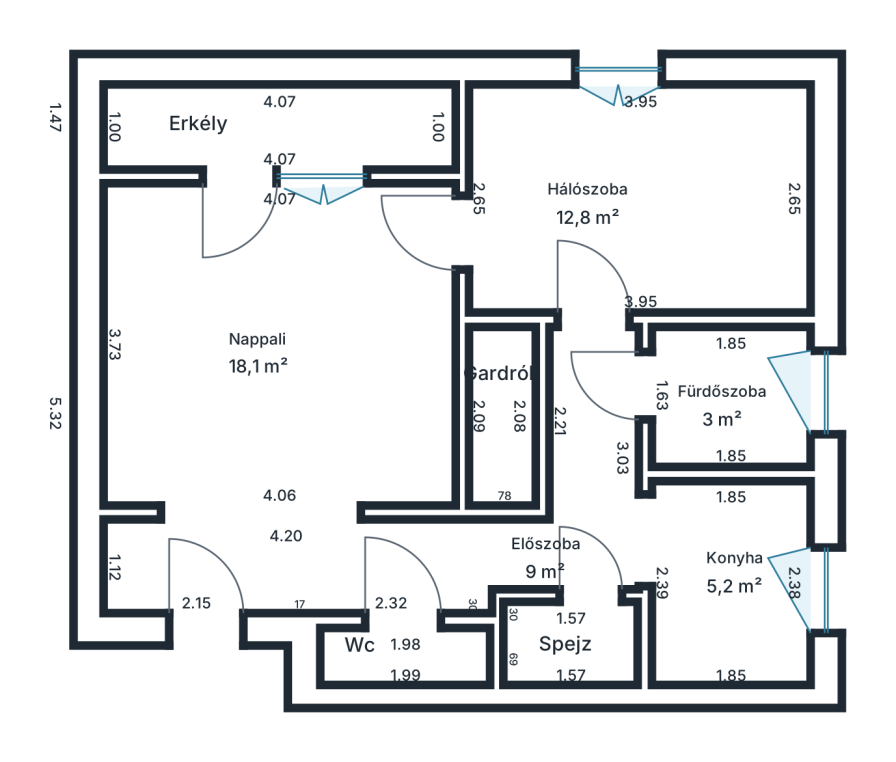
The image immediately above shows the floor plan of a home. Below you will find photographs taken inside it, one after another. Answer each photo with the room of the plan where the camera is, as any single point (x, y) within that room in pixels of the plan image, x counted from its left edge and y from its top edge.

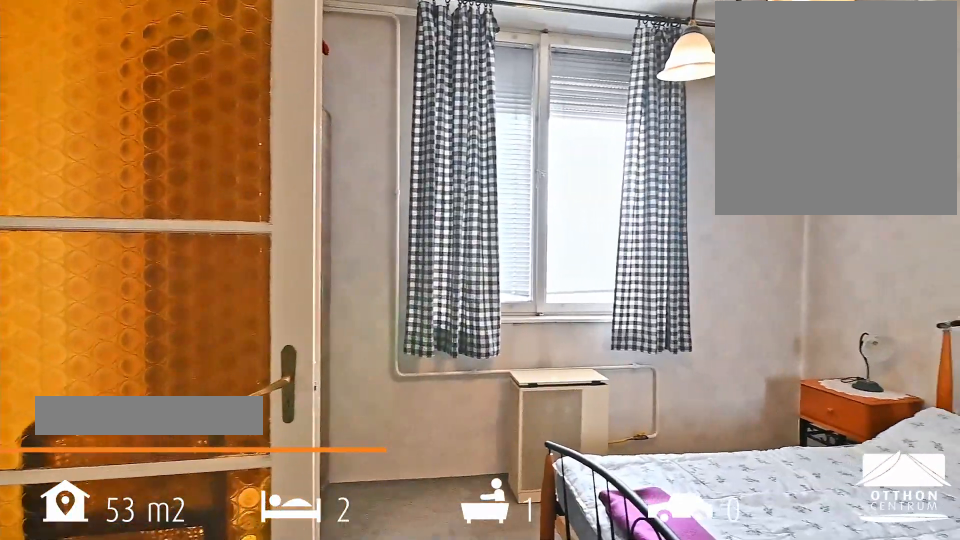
(638, 203)
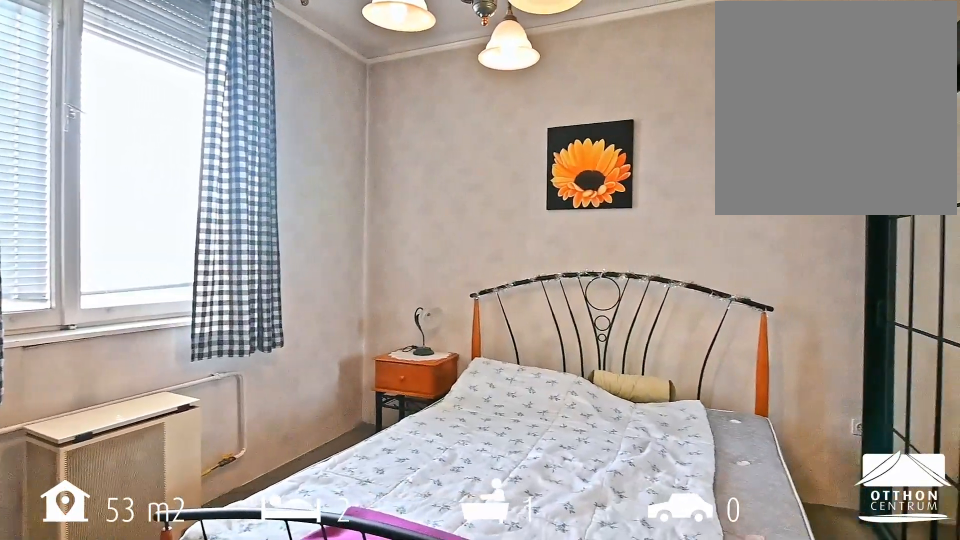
(638, 203)
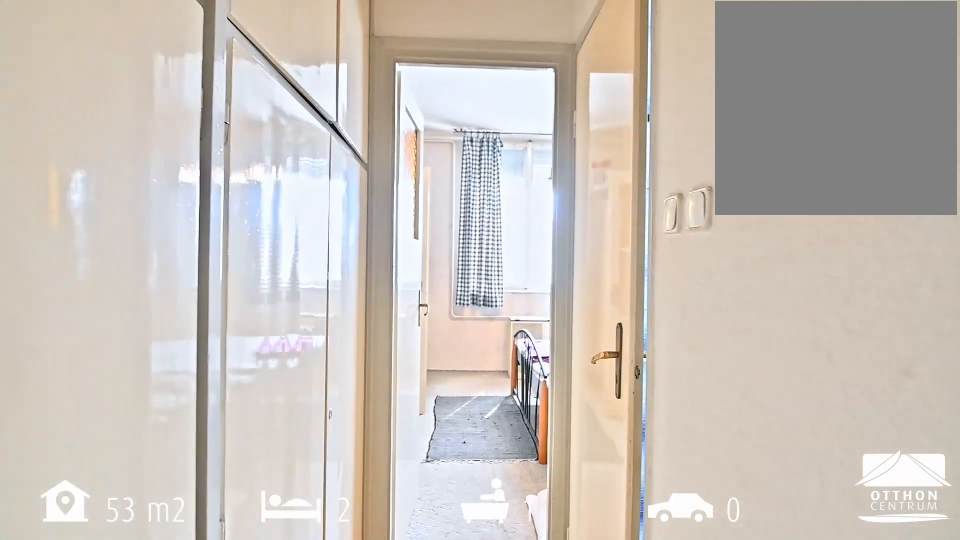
(593, 473)
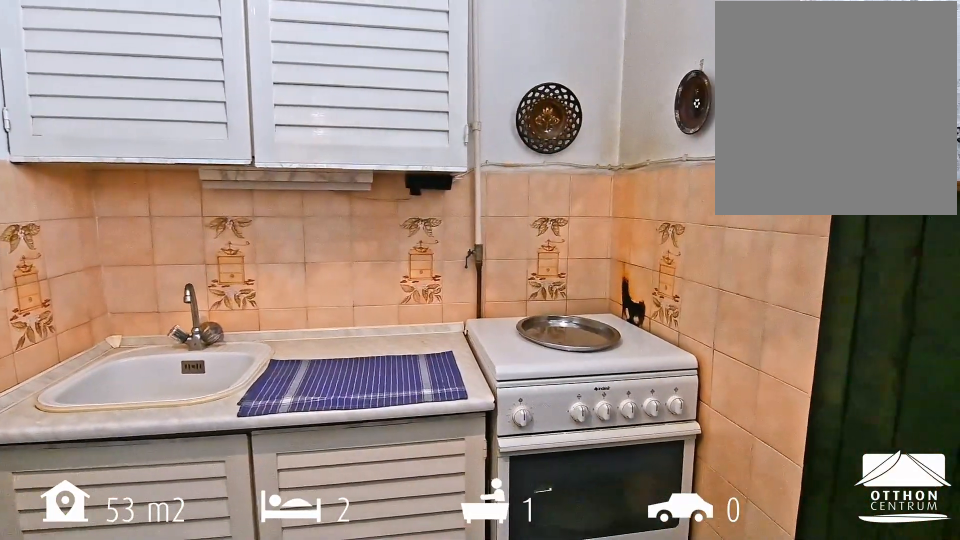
(735, 577)
